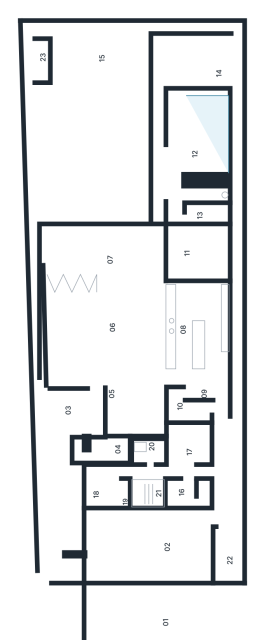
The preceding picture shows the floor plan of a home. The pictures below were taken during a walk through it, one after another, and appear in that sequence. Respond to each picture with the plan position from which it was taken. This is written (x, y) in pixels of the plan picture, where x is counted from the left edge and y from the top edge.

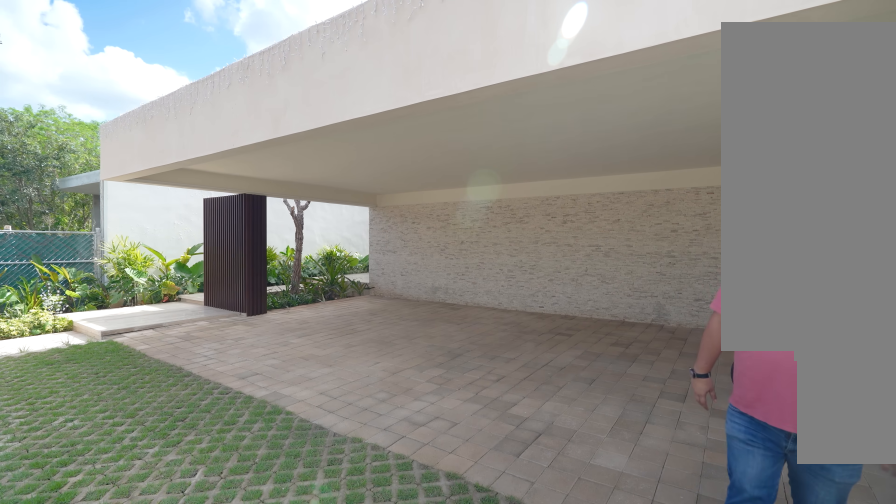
(179, 591)
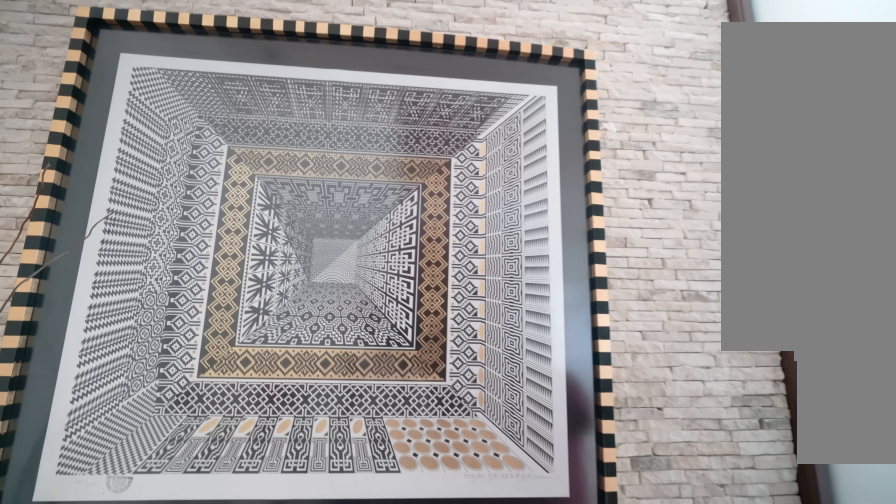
(99, 446)
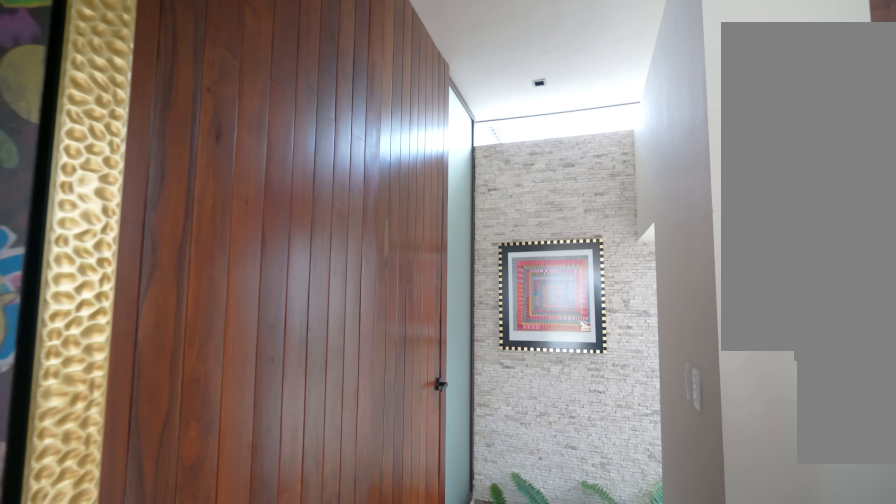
(83, 411)
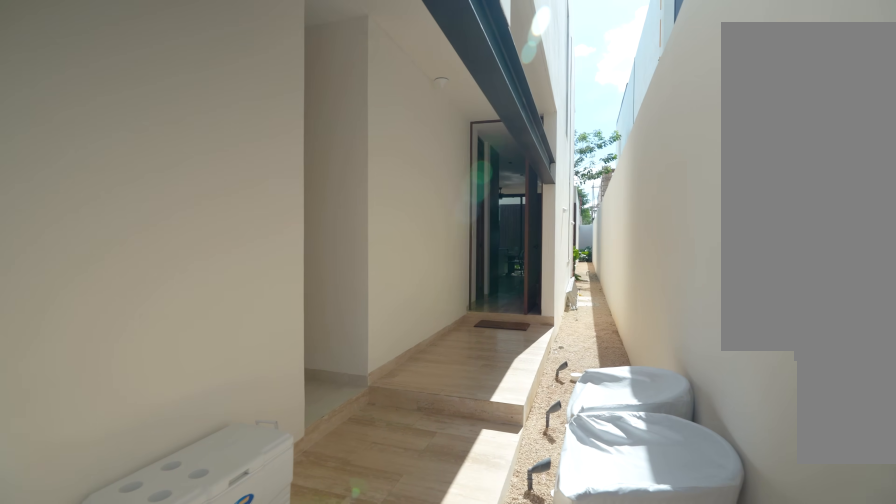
(232, 498)
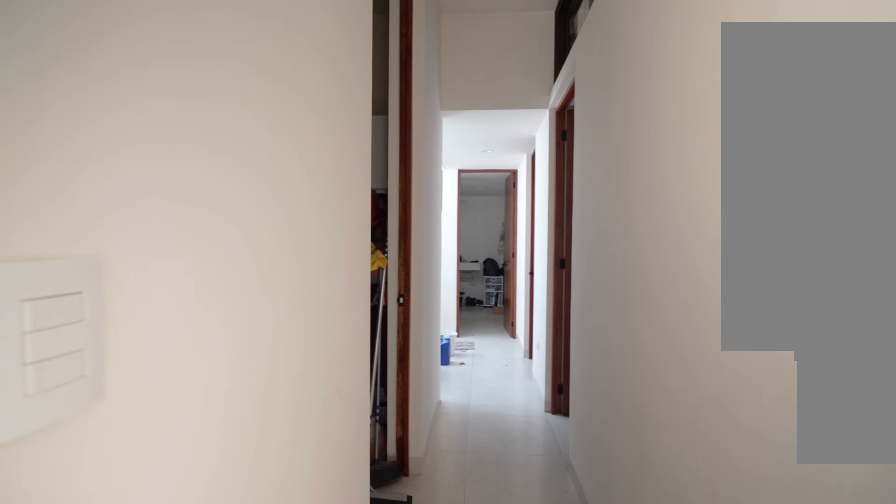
(215, 471)
